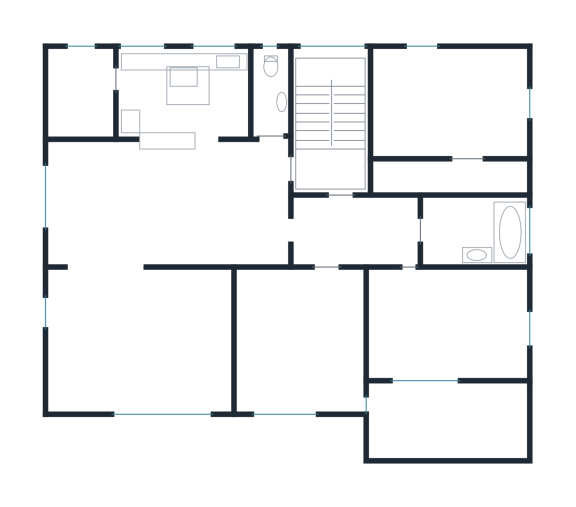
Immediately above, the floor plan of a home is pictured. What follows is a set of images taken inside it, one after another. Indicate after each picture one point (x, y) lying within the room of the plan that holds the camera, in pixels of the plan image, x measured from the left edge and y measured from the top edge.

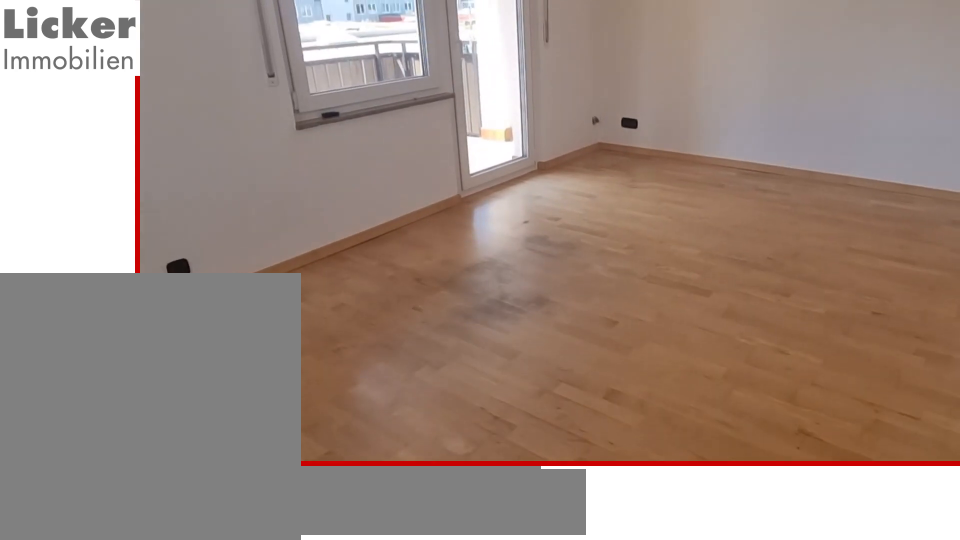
(457, 331)
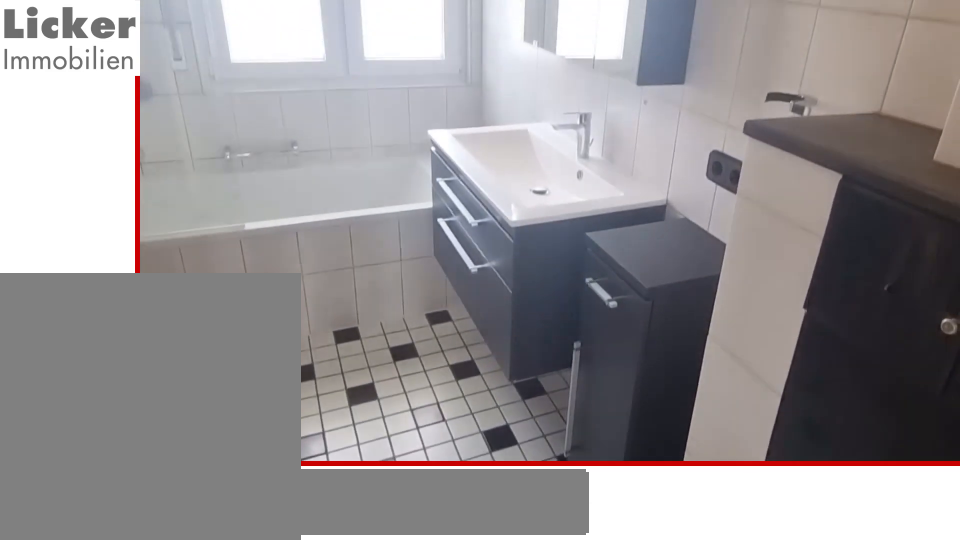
(471, 235)
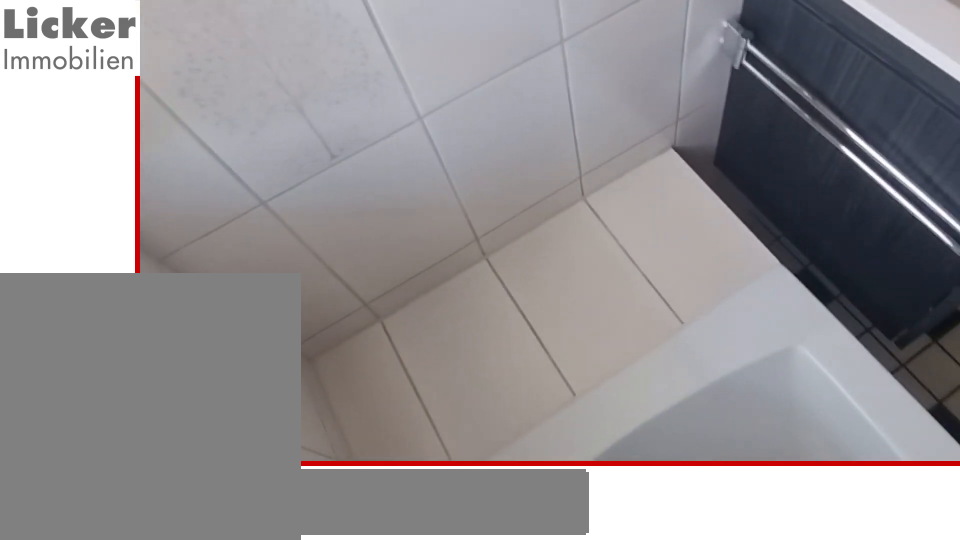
(471, 235)
